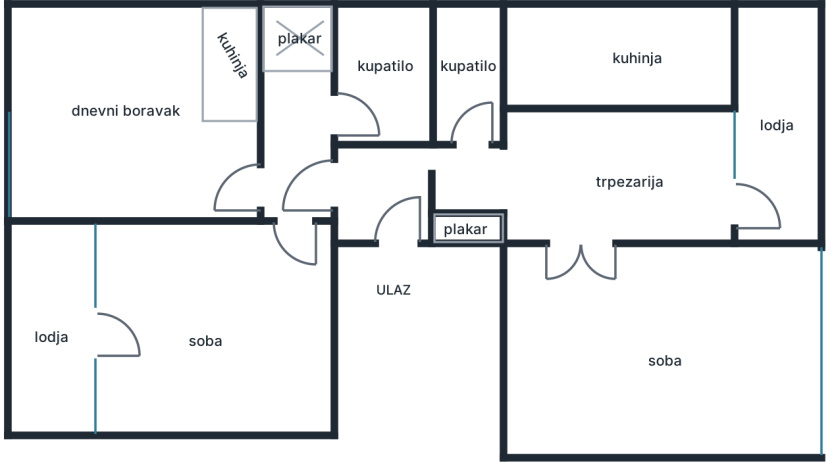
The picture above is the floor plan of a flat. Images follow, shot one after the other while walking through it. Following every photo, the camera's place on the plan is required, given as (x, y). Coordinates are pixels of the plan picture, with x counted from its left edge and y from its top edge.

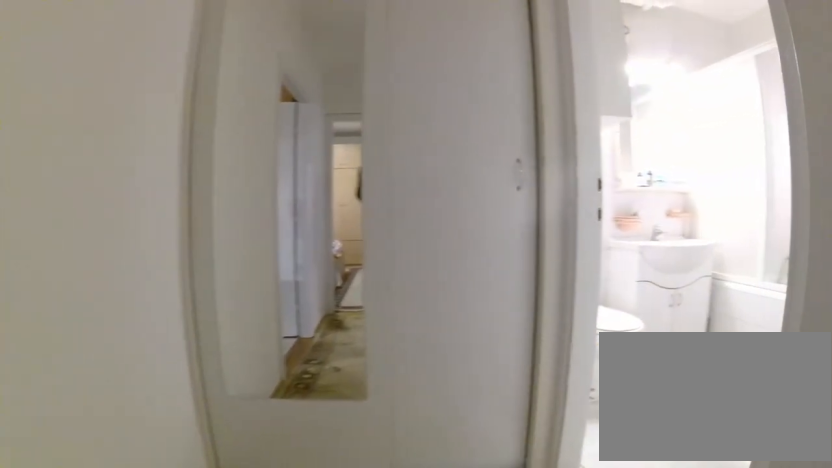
(312, 156)
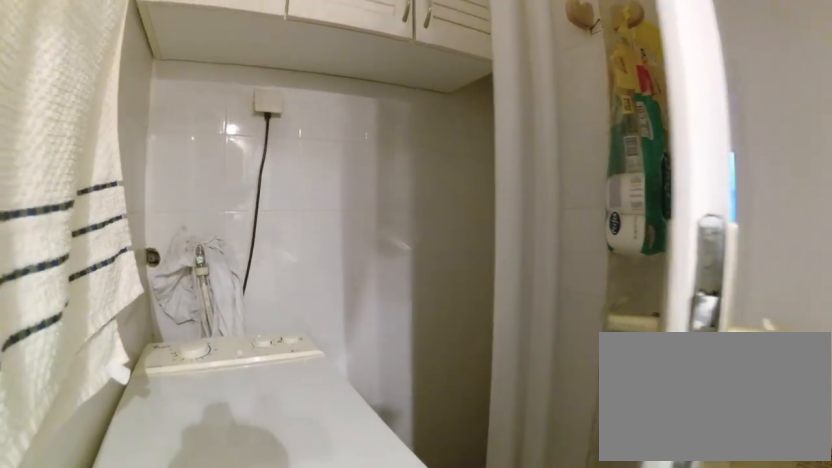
(411, 89)
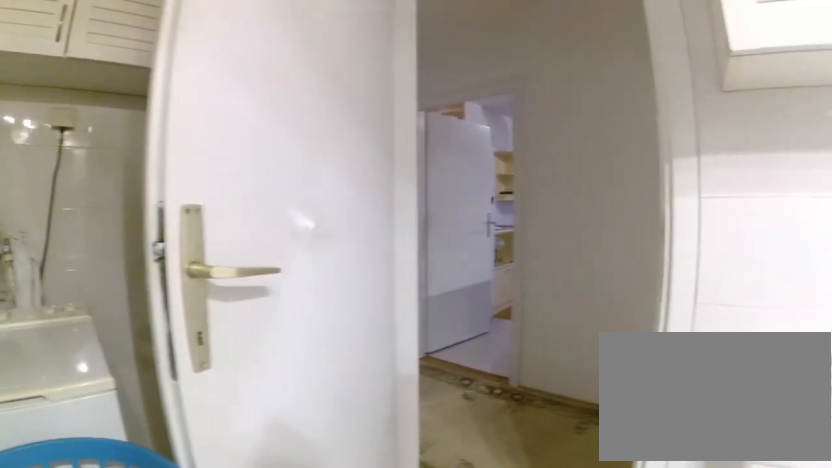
(410, 96)
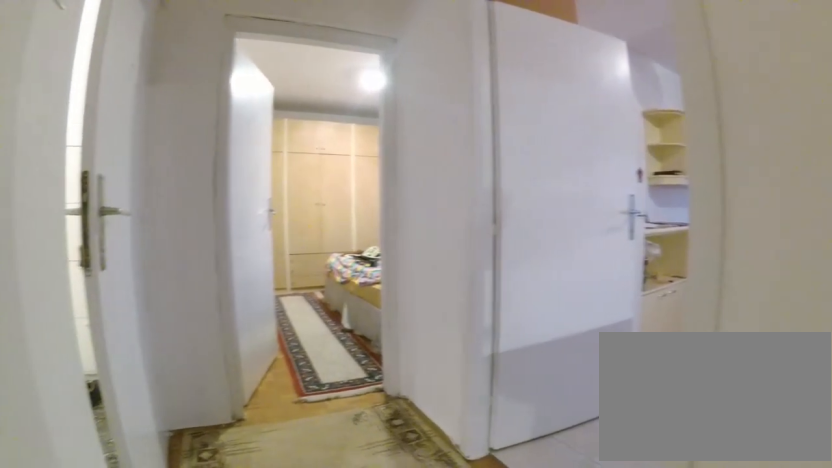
(302, 80)
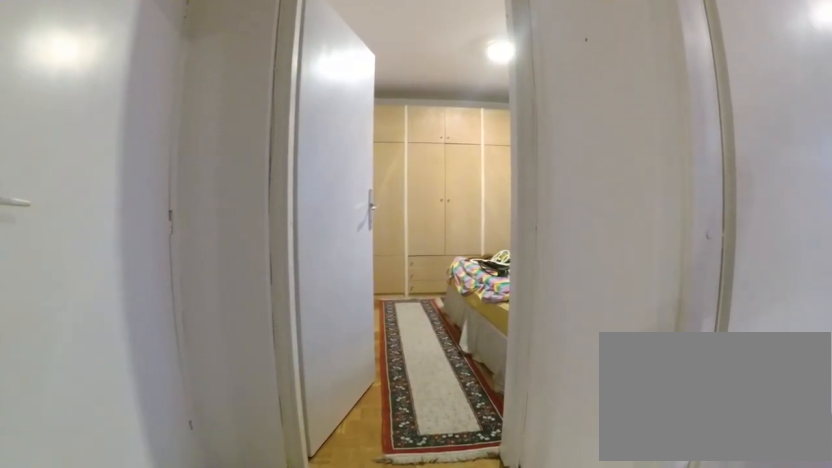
(302, 113)
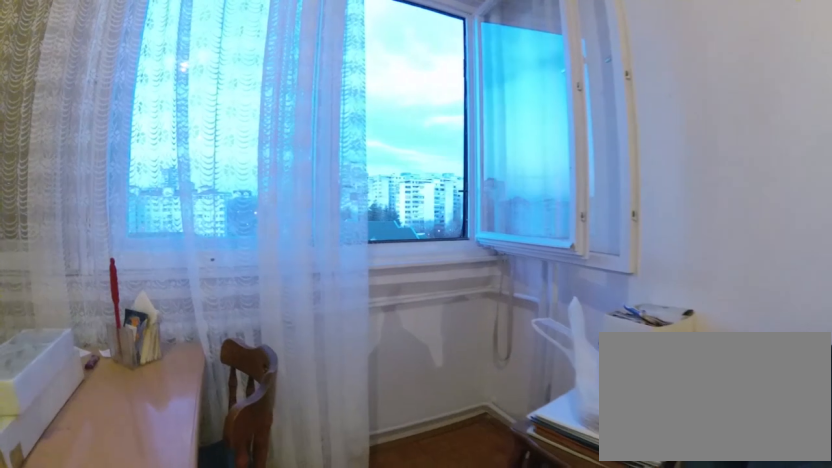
(141, 79)
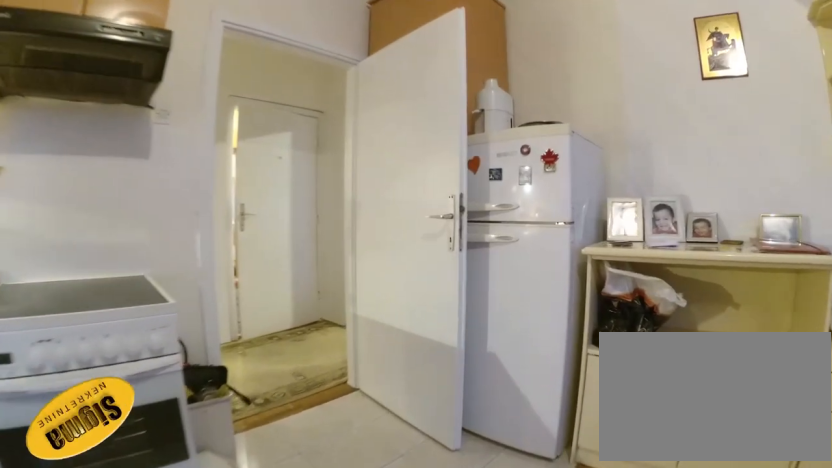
(120, 118)
